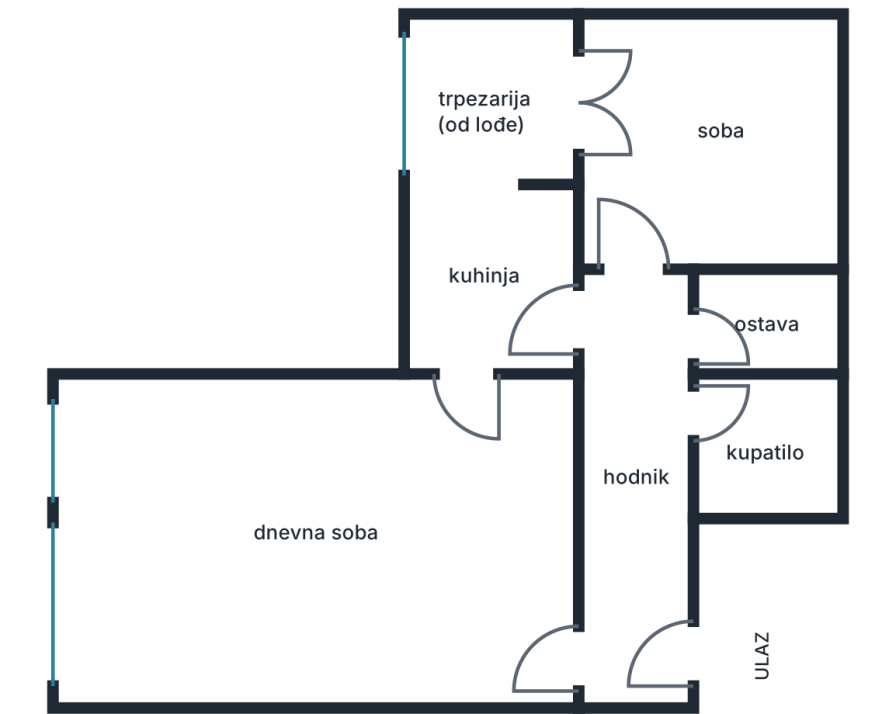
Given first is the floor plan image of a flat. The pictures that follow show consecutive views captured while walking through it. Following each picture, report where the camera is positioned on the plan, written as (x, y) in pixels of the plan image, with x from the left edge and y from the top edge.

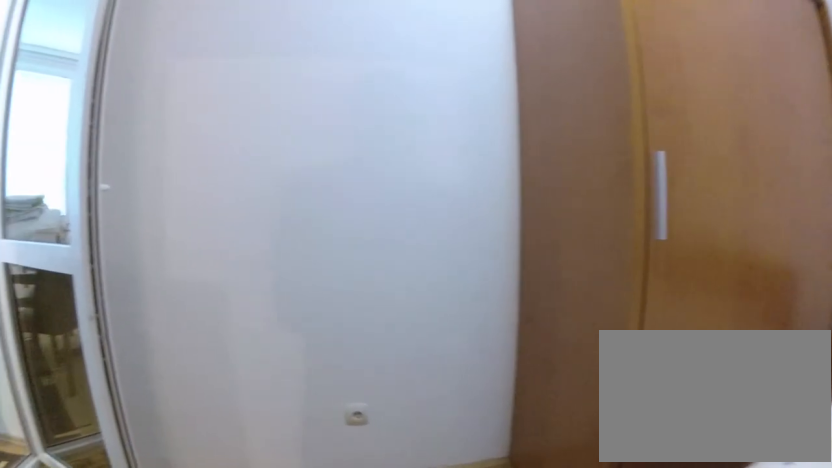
(654, 183)
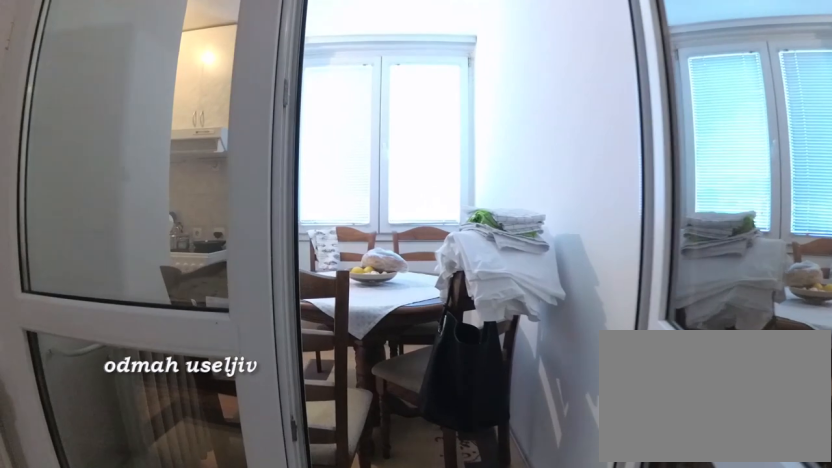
(636, 120)
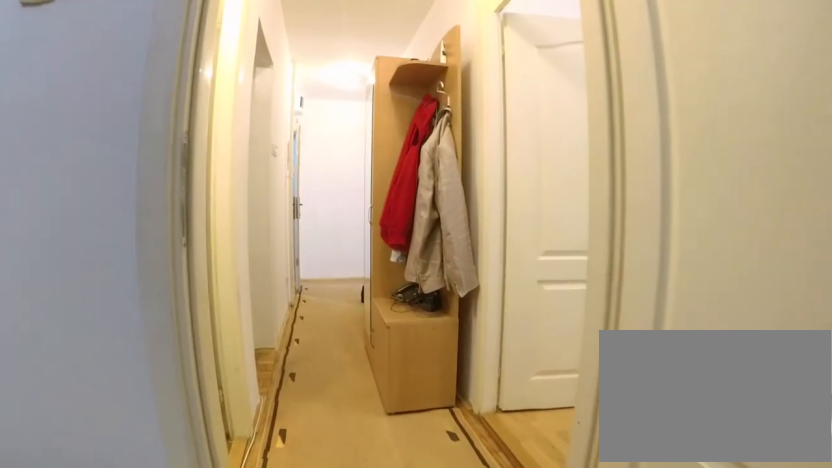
(623, 184)
